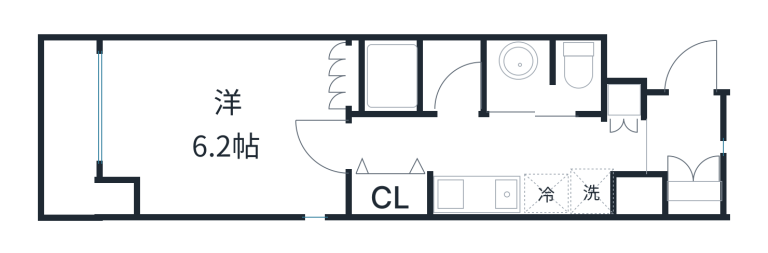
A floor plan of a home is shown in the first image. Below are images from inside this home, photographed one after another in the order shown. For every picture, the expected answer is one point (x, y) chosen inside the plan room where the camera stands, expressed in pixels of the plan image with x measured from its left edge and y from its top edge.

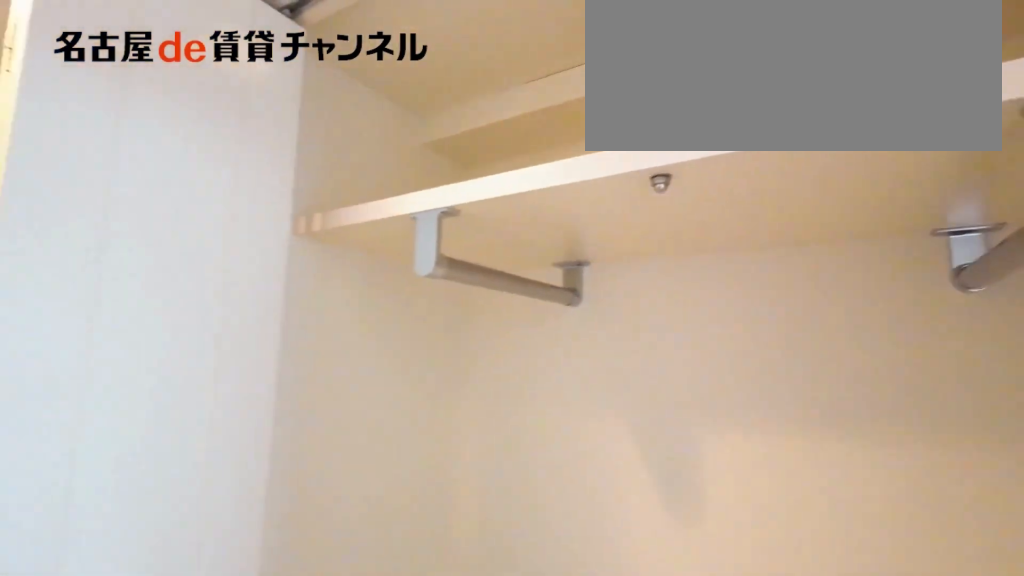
(392, 193)
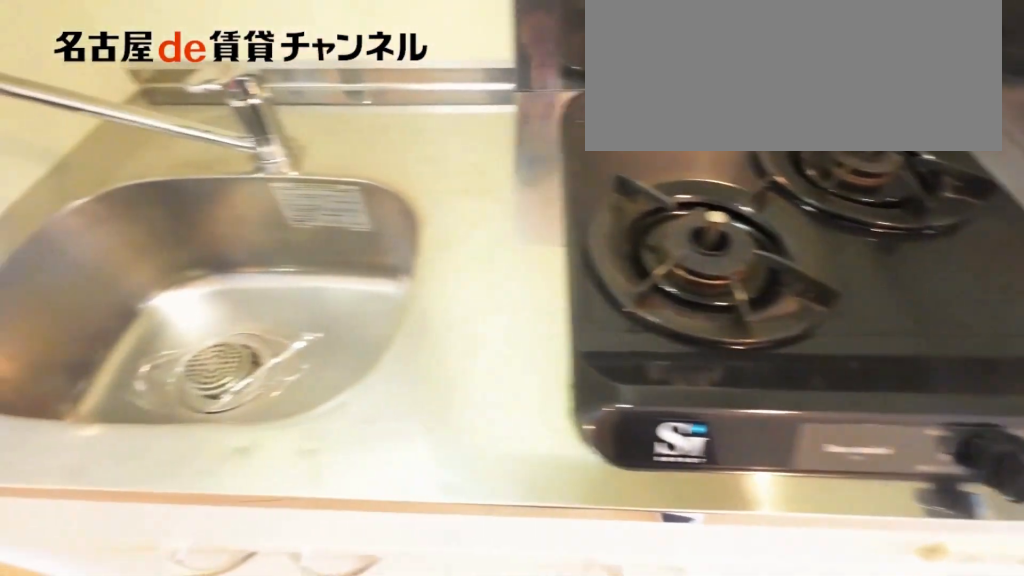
(497, 194)
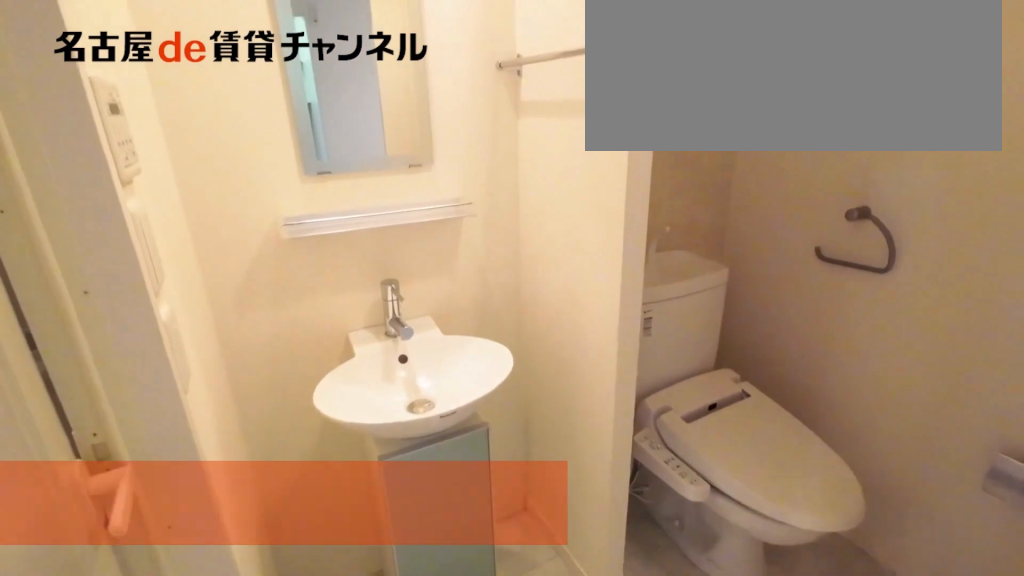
(544, 77)
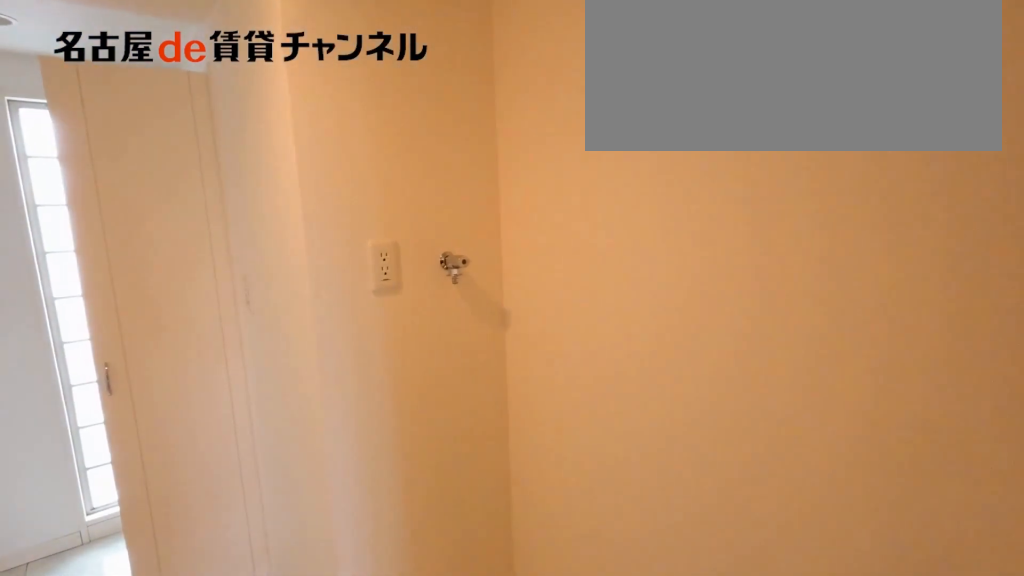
(592, 191)
